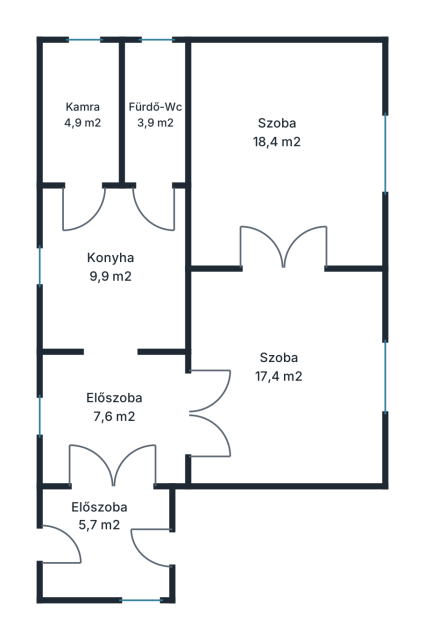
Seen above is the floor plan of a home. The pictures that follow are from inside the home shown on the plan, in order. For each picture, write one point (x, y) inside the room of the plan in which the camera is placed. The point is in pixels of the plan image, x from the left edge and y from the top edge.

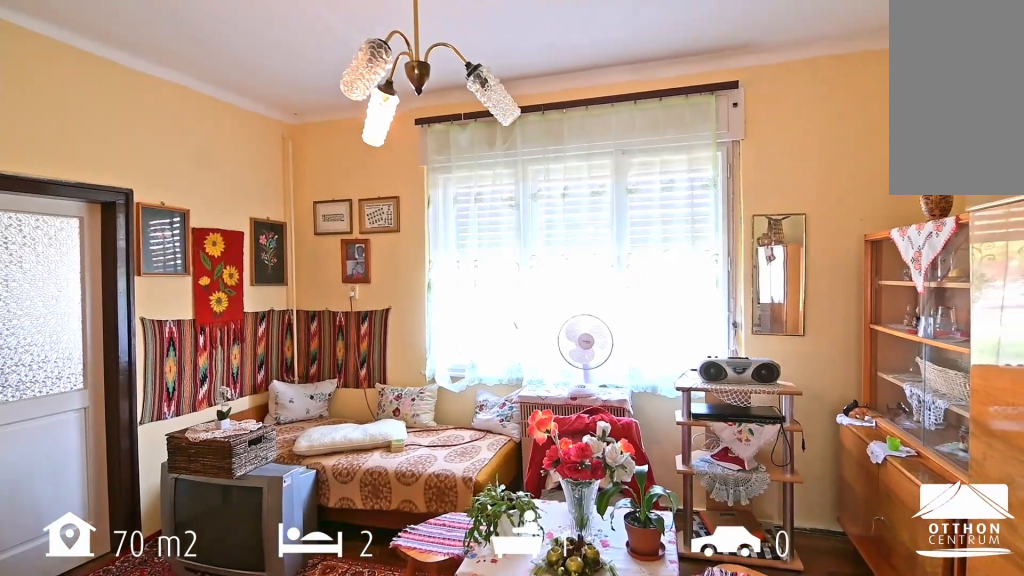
(287, 373)
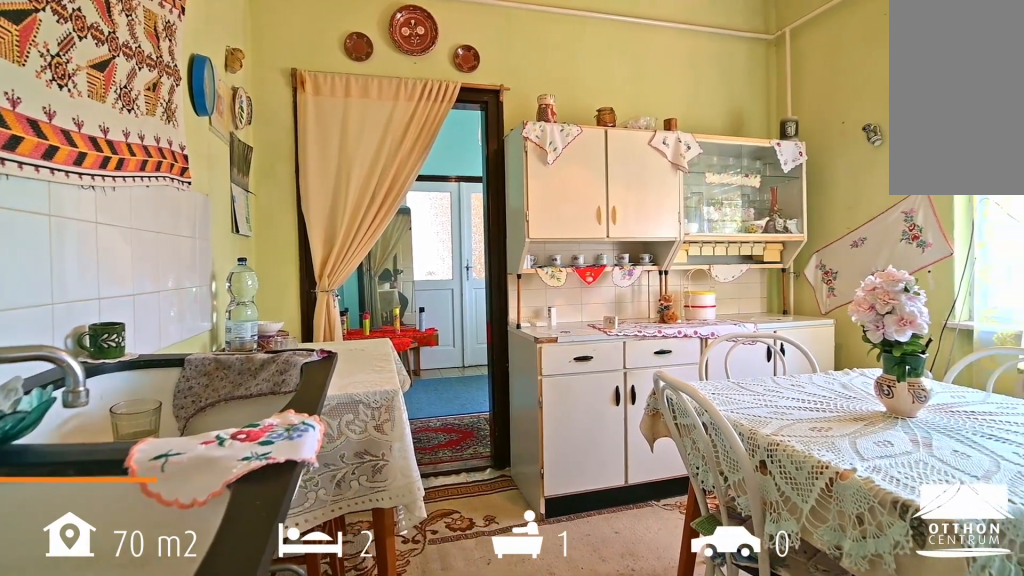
(116, 270)
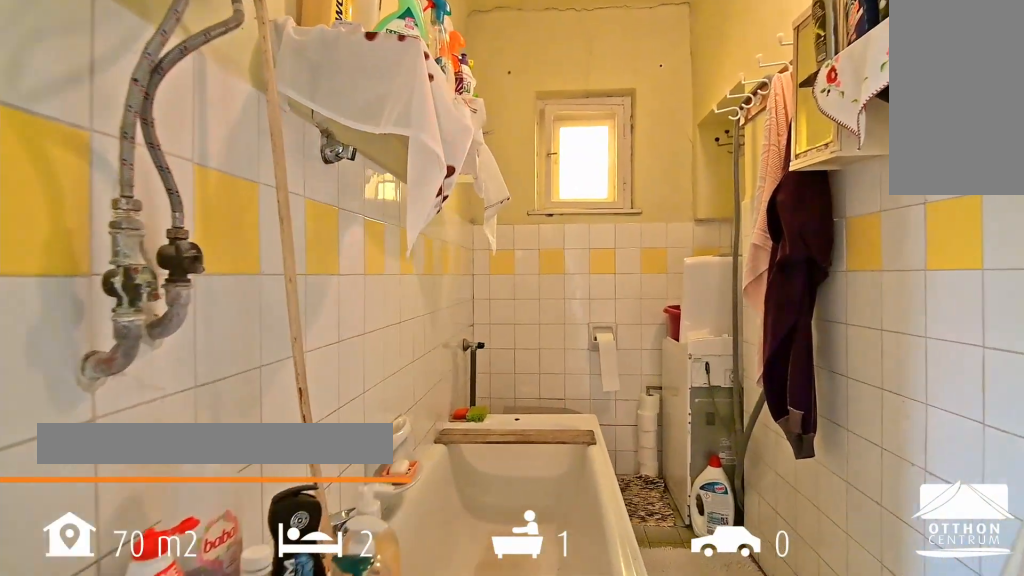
(149, 110)
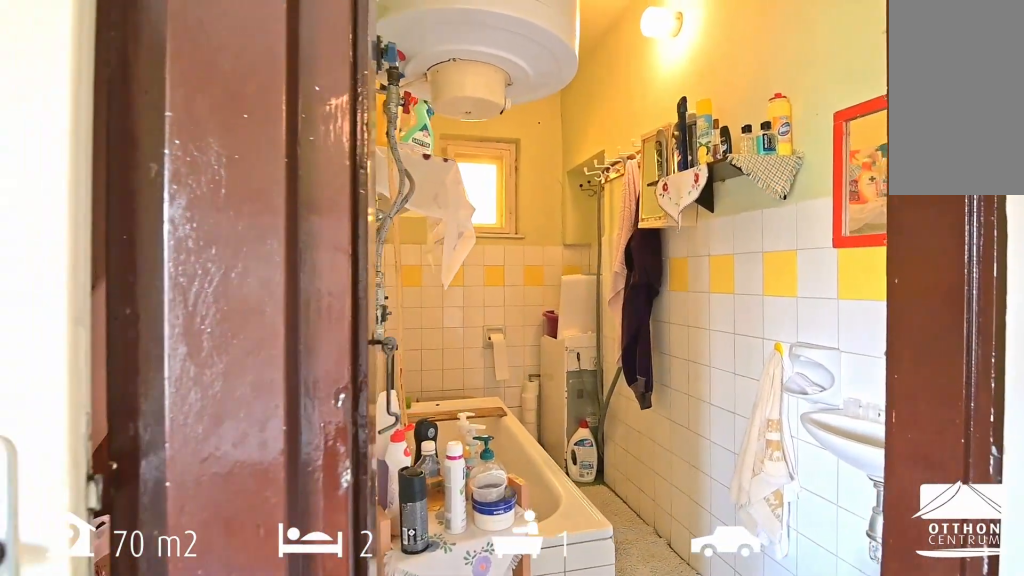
(150, 110)
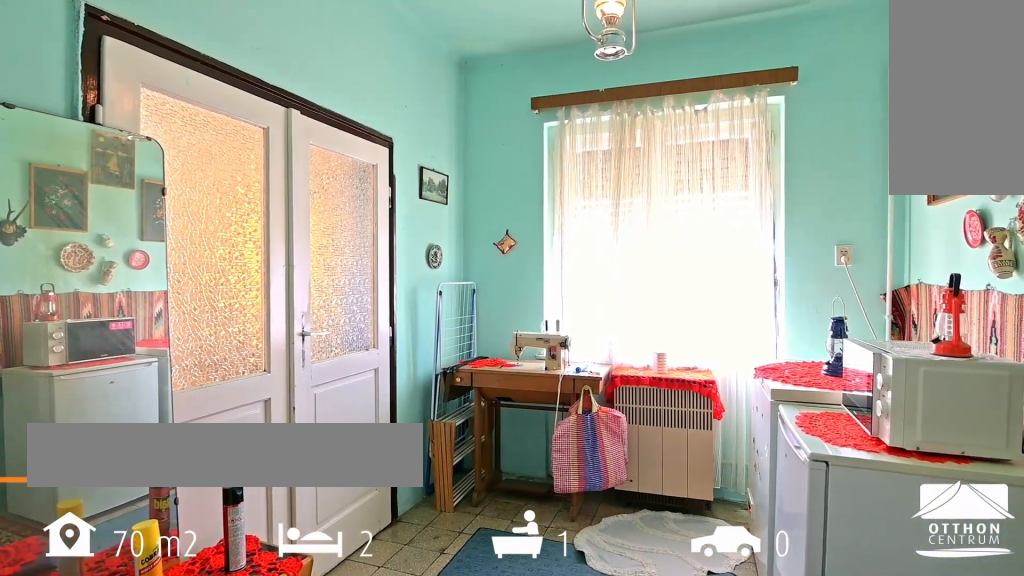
(116, 425)
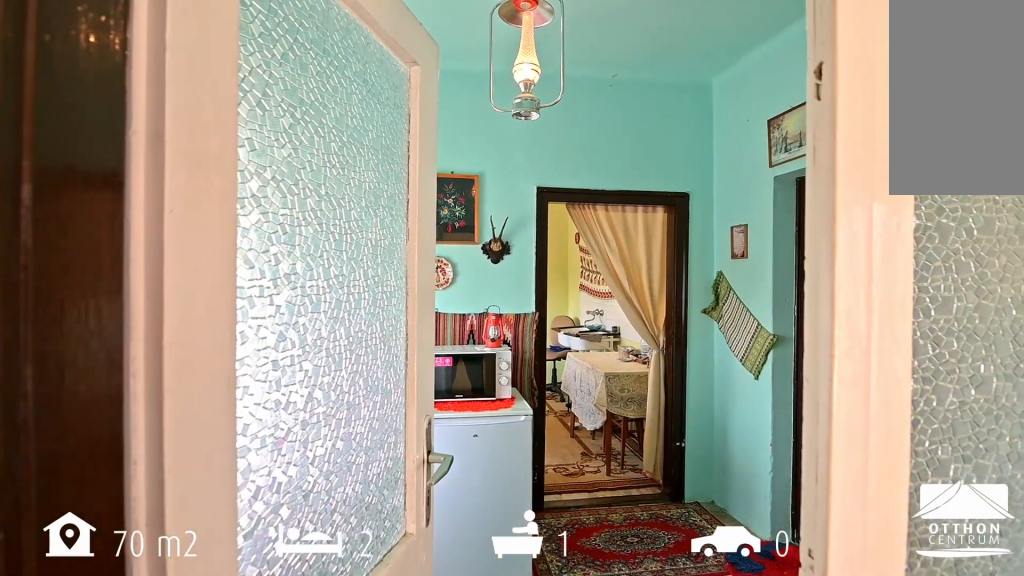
(116, 425)
